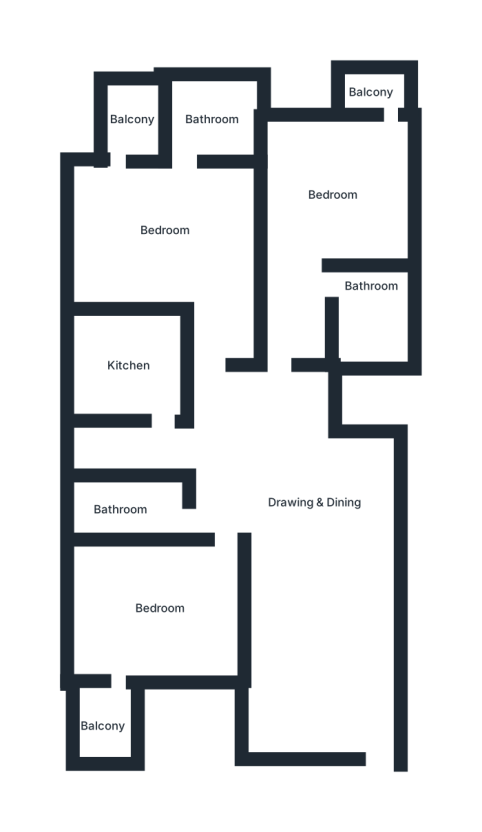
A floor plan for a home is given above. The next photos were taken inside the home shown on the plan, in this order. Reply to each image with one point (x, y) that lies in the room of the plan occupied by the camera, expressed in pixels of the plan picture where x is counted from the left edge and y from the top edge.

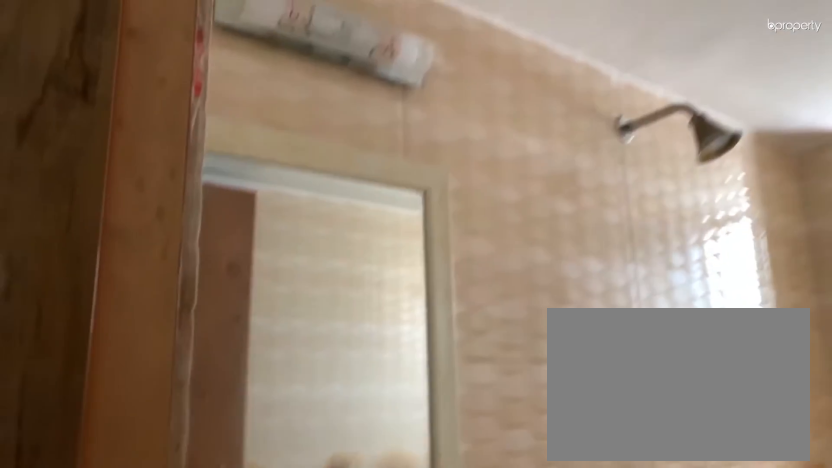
(118, 511)
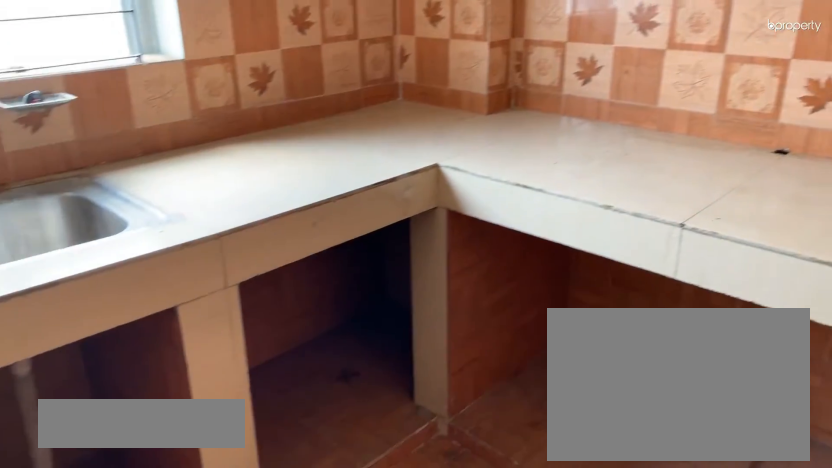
(123, 367)
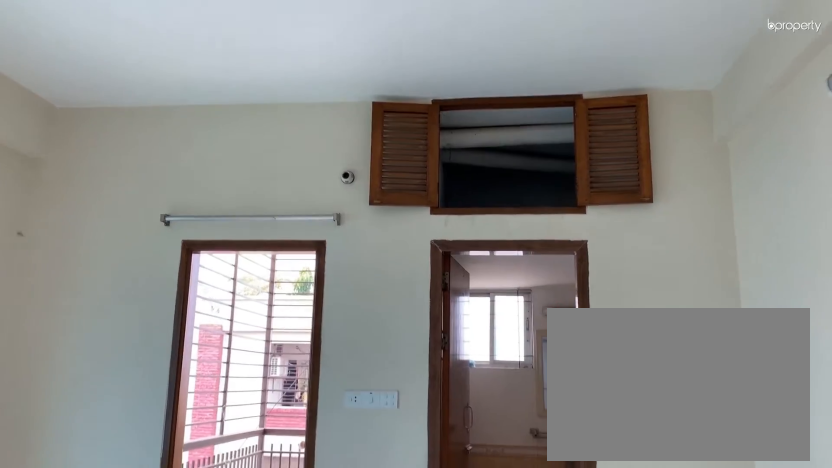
(173, 206)
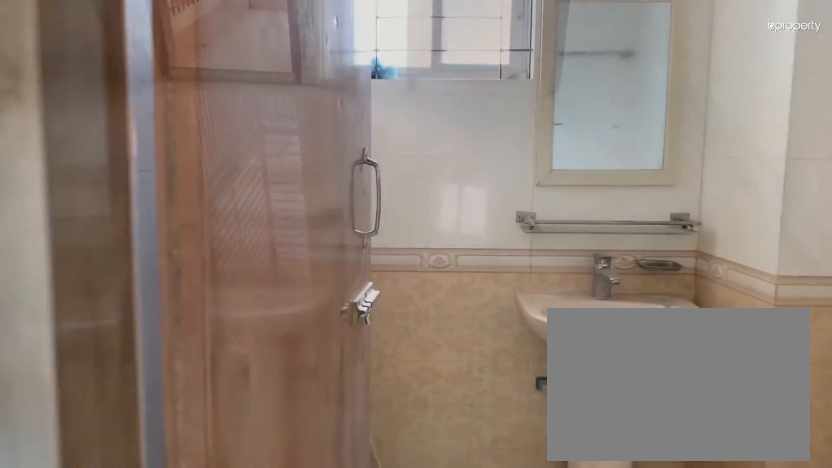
(173, 206)
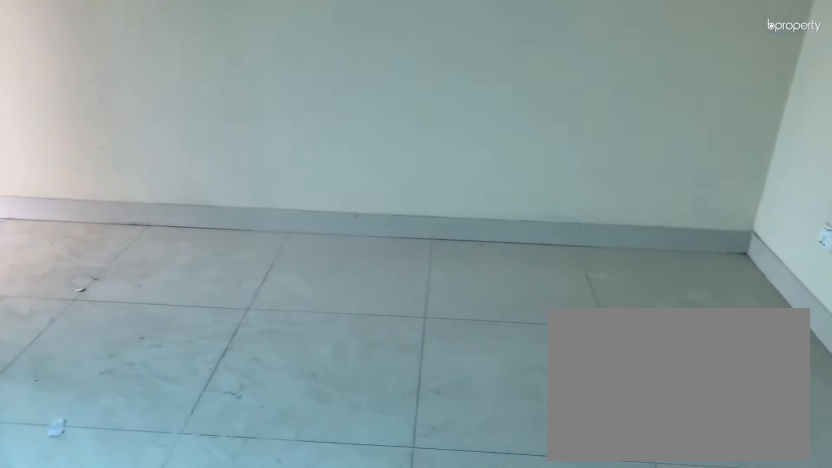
(326, 200)
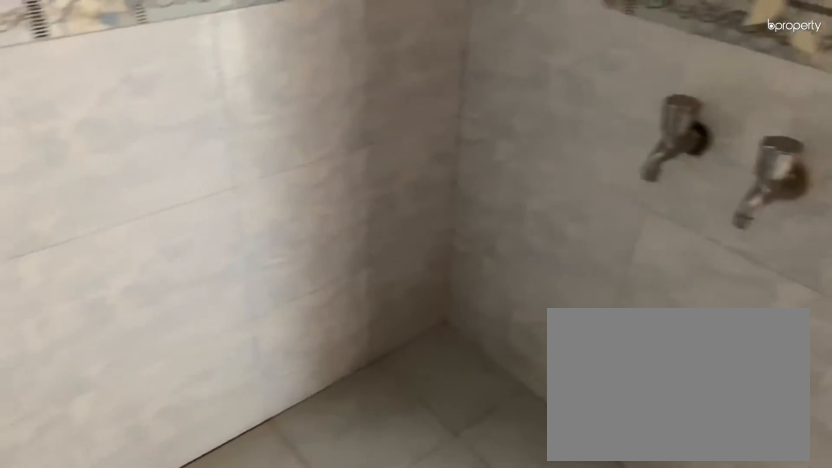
(368, 307)
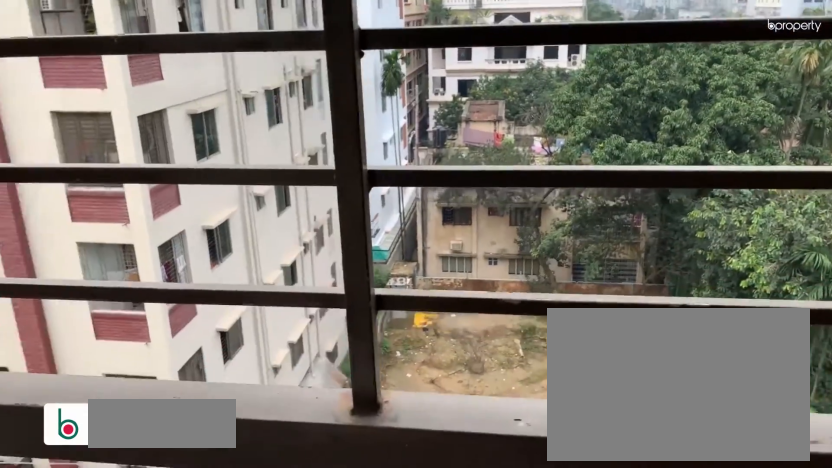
(368, 90)
